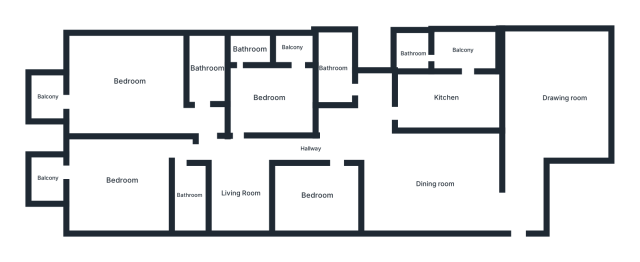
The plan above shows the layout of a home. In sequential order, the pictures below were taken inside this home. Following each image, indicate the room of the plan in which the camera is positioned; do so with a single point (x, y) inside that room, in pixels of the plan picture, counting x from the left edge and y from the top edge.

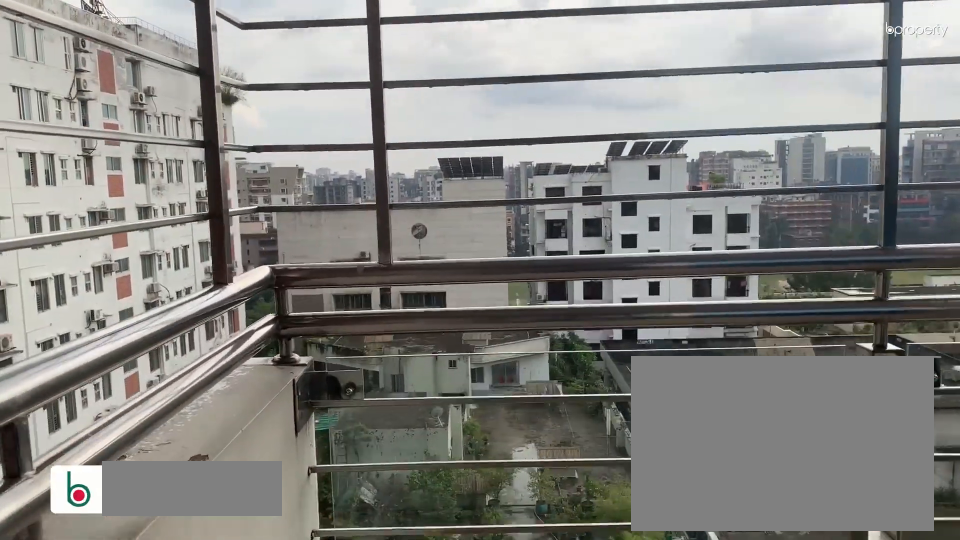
(47, 95)
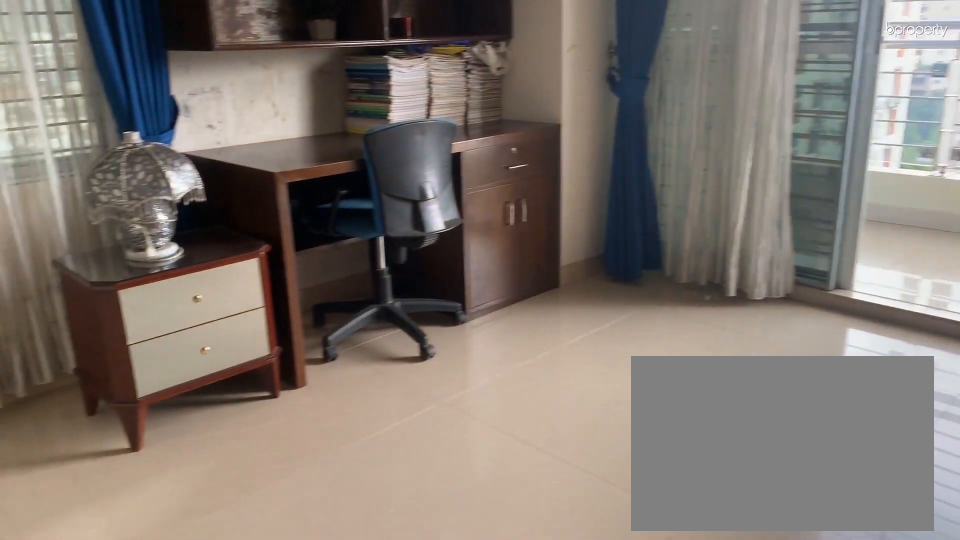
(122, 178)
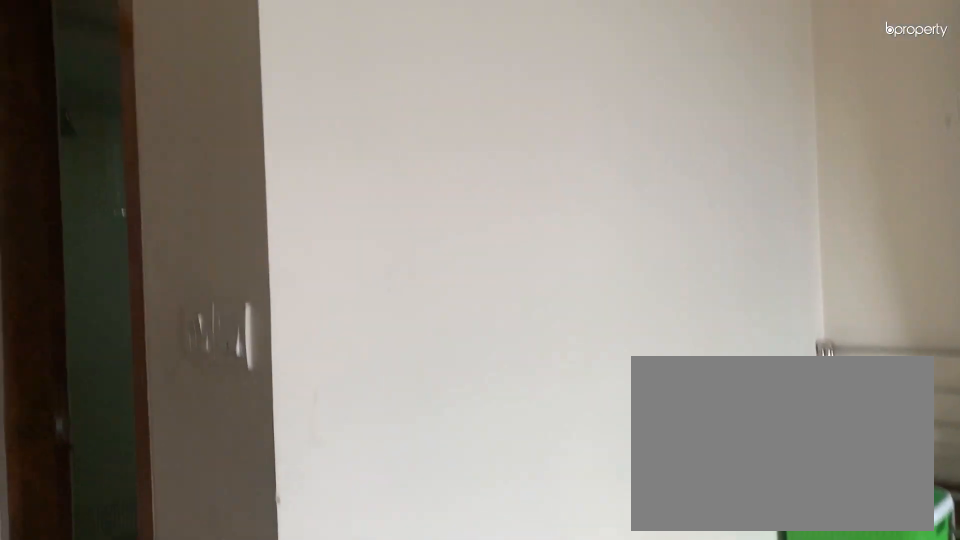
(122, 178)
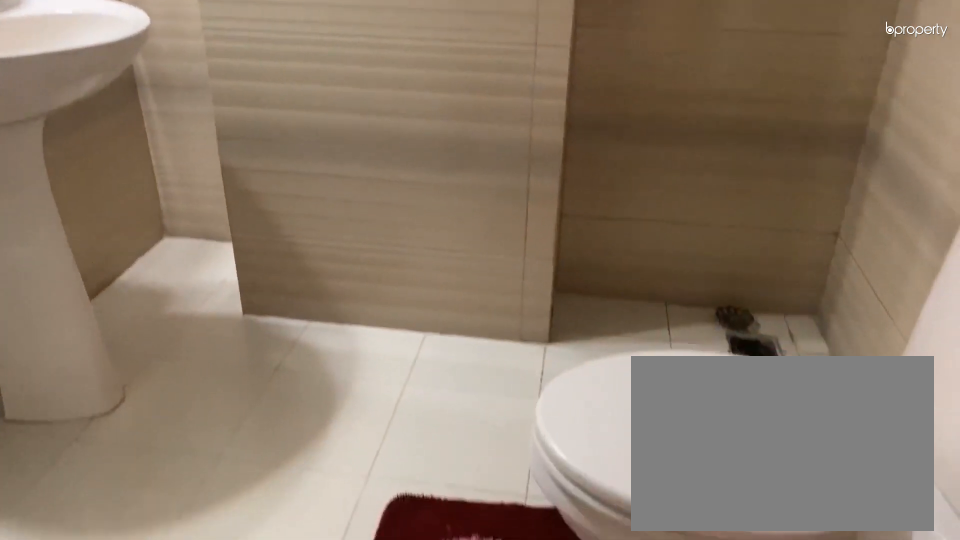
(189, 194)
